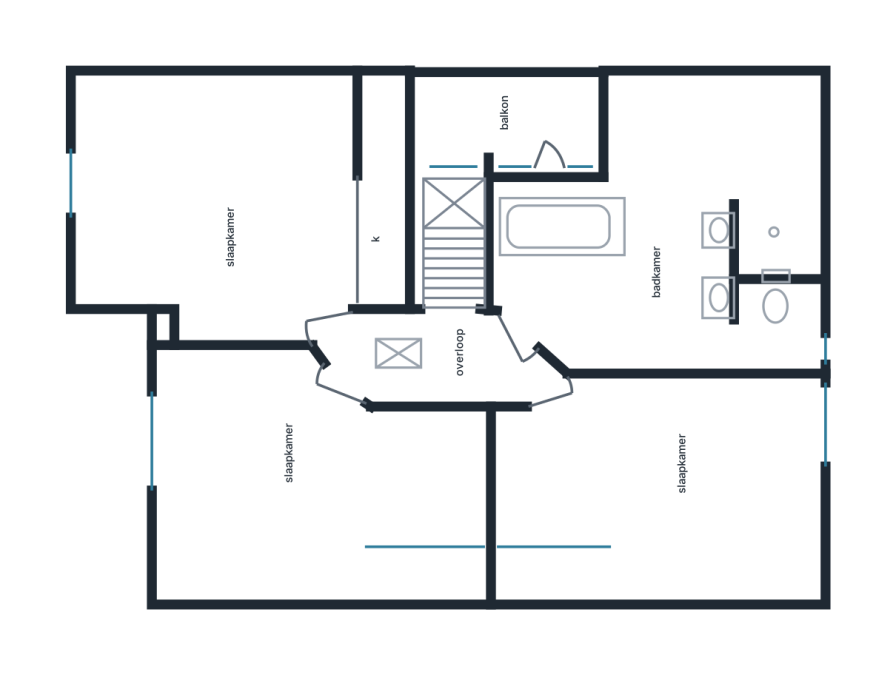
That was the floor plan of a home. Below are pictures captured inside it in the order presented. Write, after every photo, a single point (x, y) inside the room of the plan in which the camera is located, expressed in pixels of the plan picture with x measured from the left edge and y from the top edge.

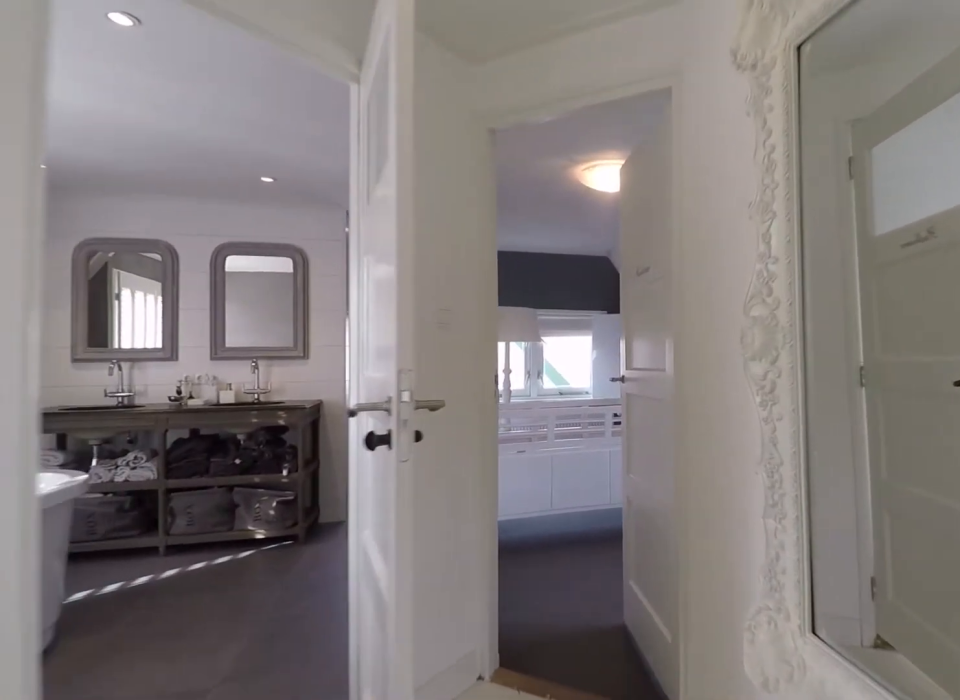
(436, 357)
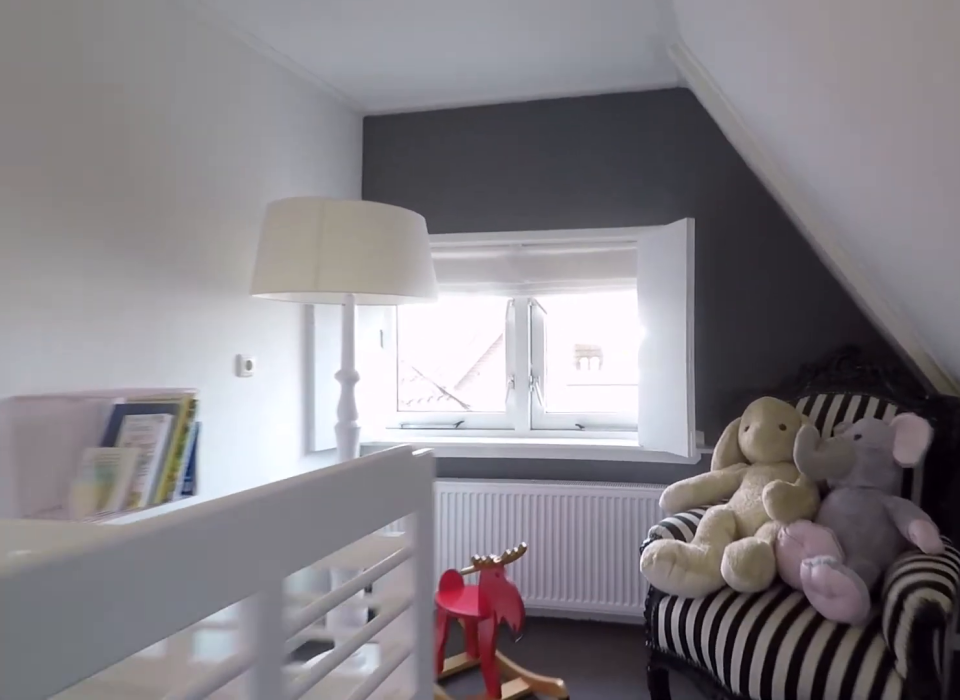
(667, 455)
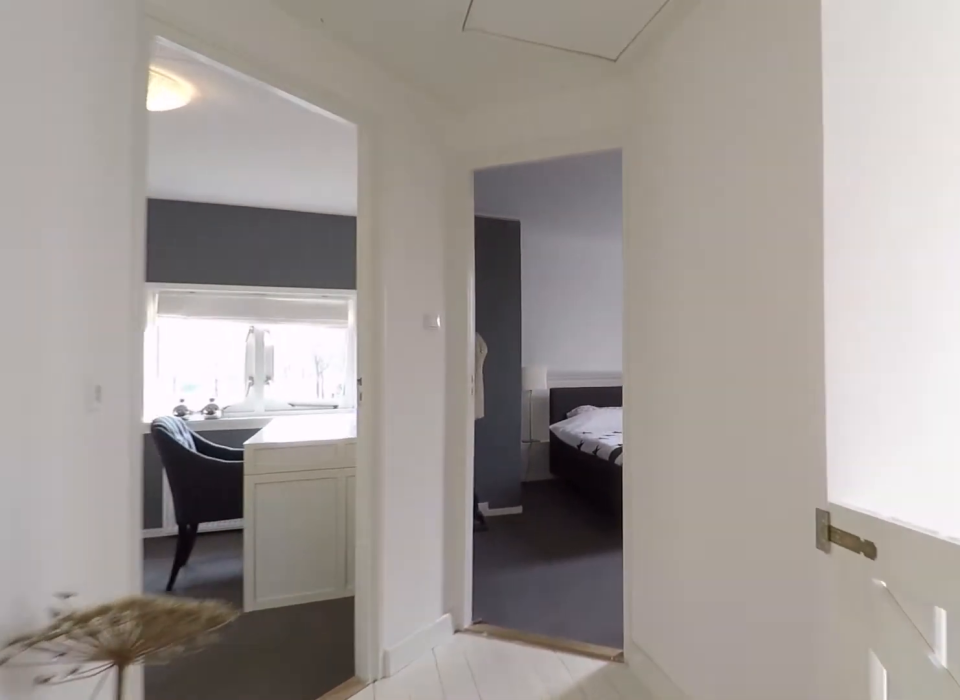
(436, 357)
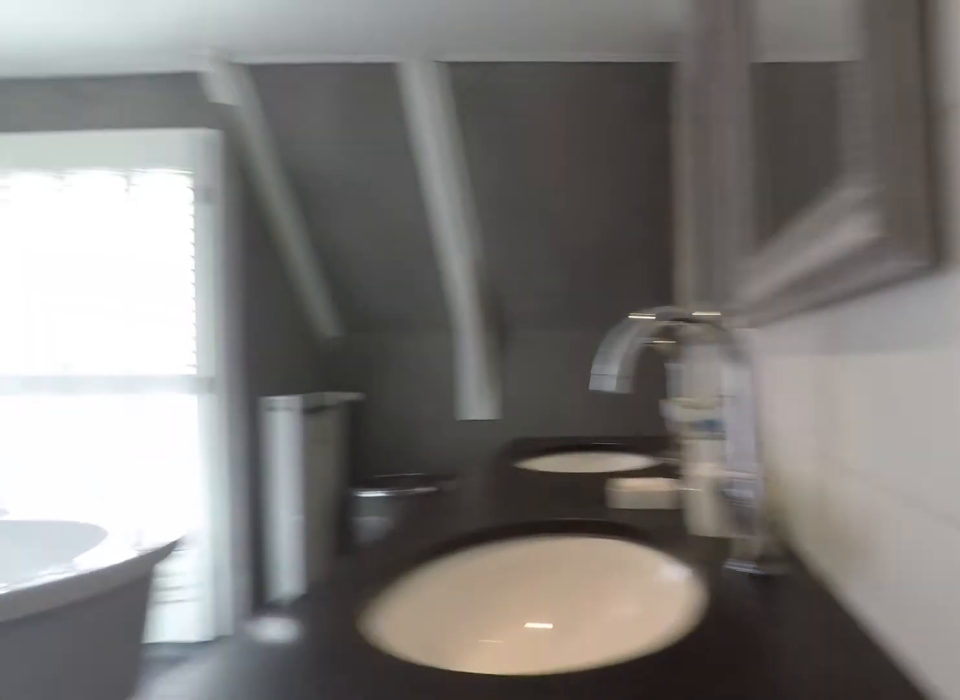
(689, 243)
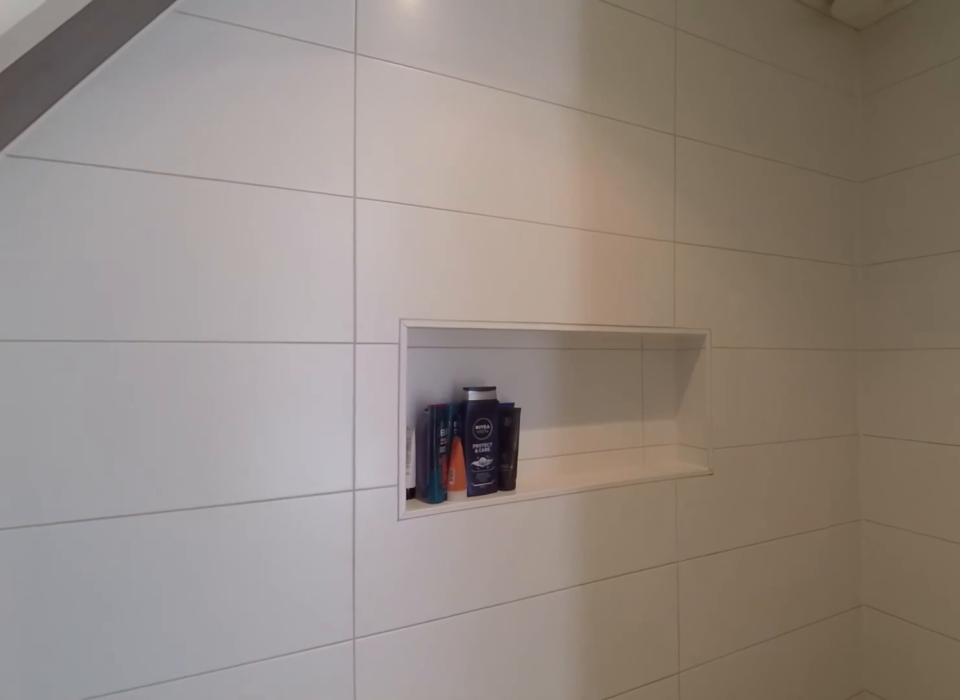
(689, 243)
